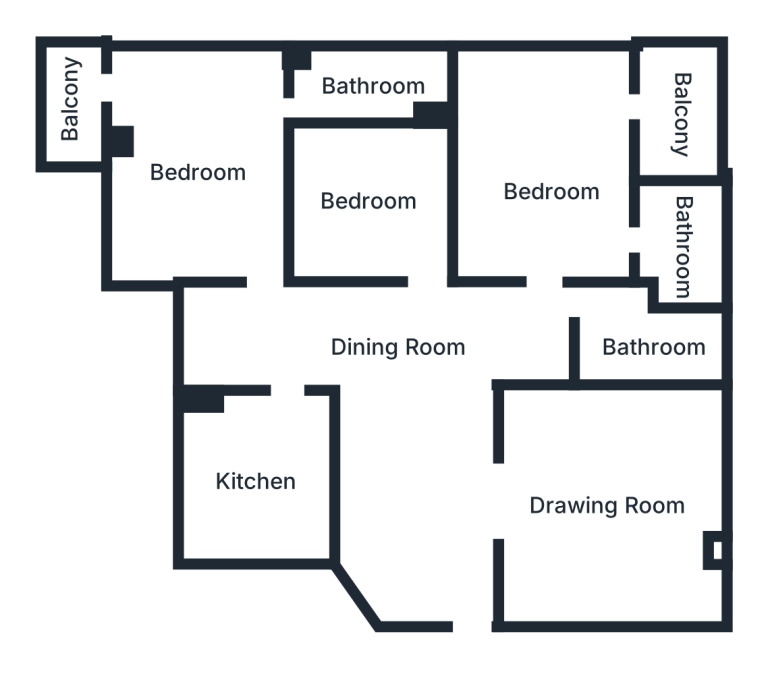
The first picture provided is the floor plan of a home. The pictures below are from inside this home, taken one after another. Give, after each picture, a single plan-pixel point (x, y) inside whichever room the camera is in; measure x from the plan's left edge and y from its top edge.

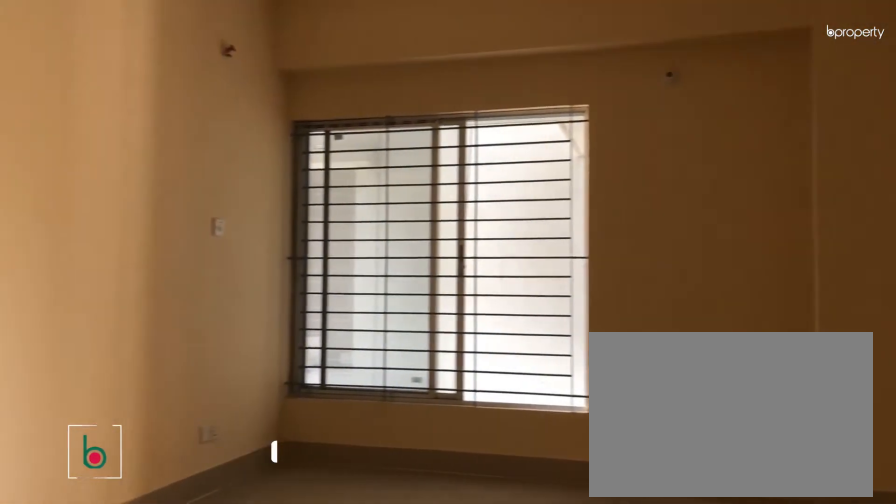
(612, 505)
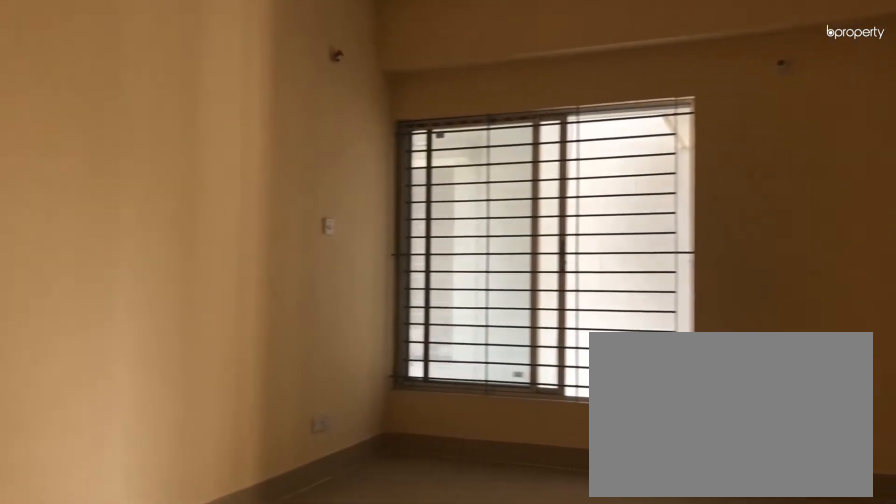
(612, 505)
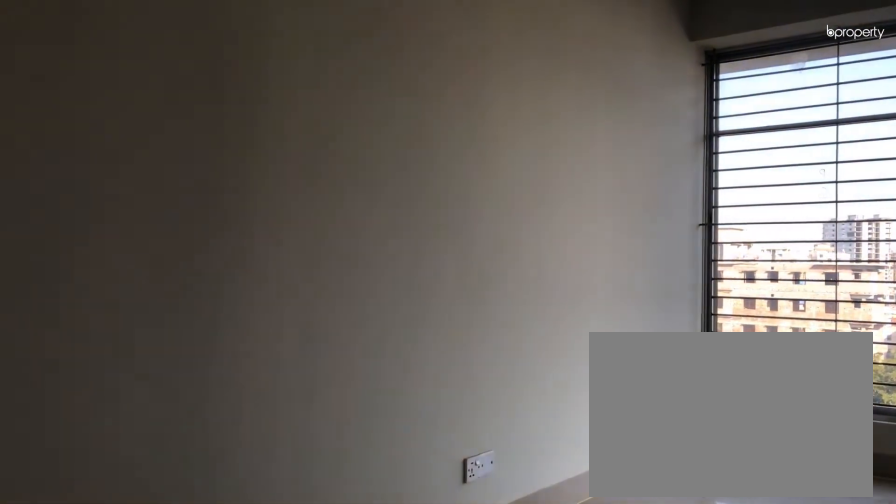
(553, 191)
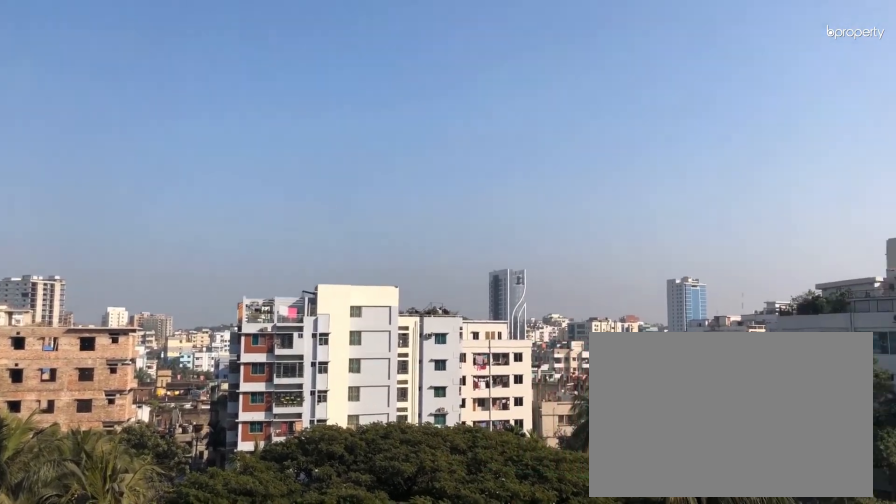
(70, 97)
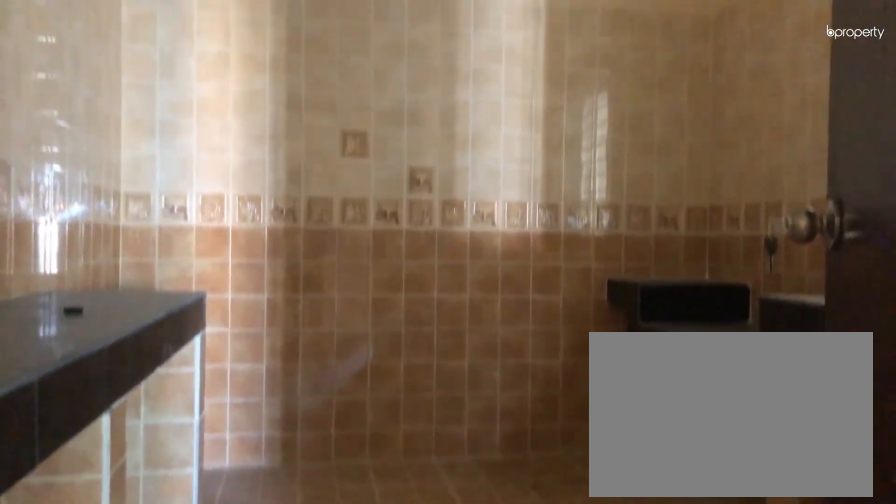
(258, 481)
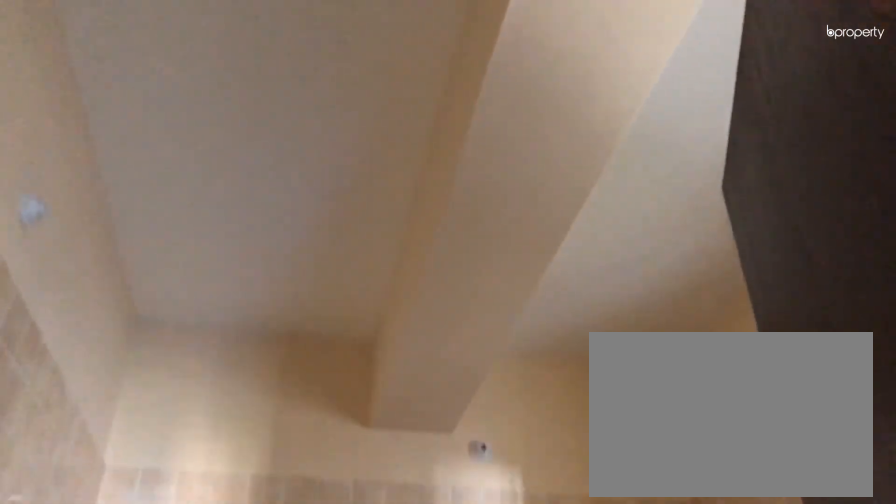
(258, 481)
